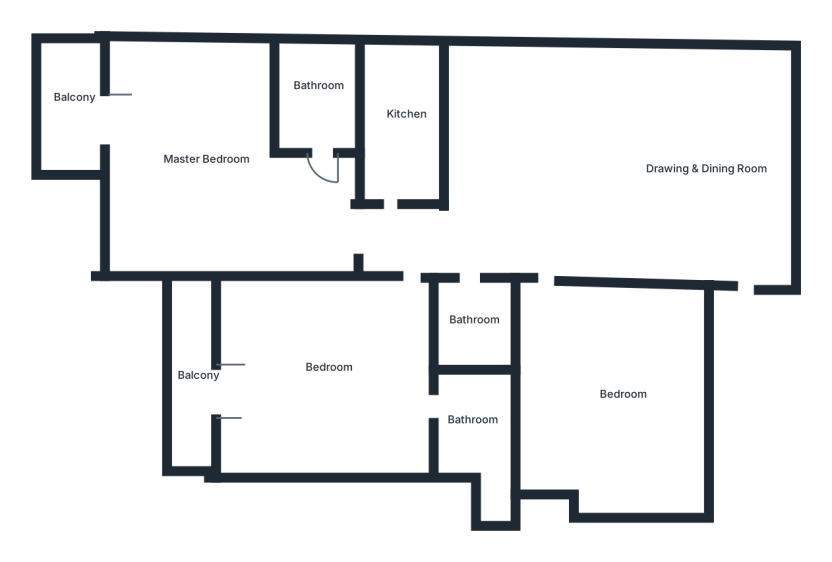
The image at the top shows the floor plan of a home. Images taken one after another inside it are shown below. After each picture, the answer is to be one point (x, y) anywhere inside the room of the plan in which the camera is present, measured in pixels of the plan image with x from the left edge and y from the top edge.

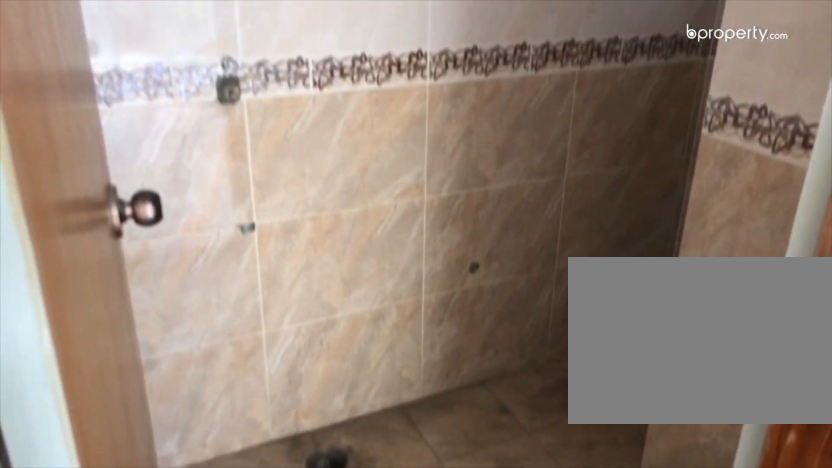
(470, 412)
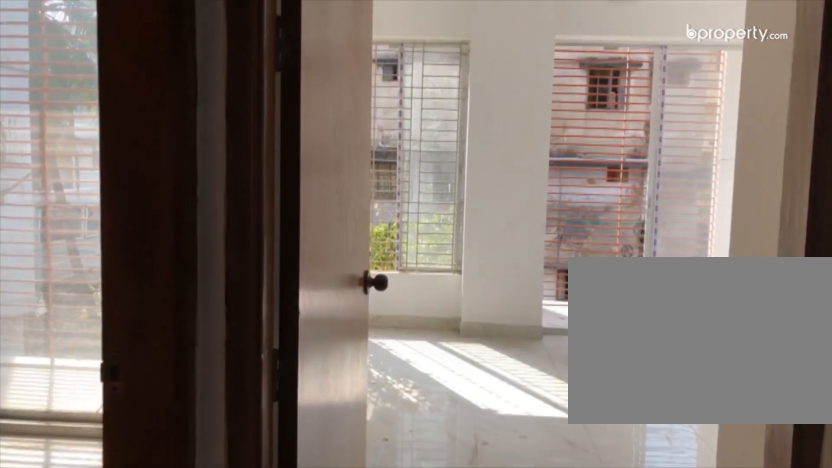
(373, 226)
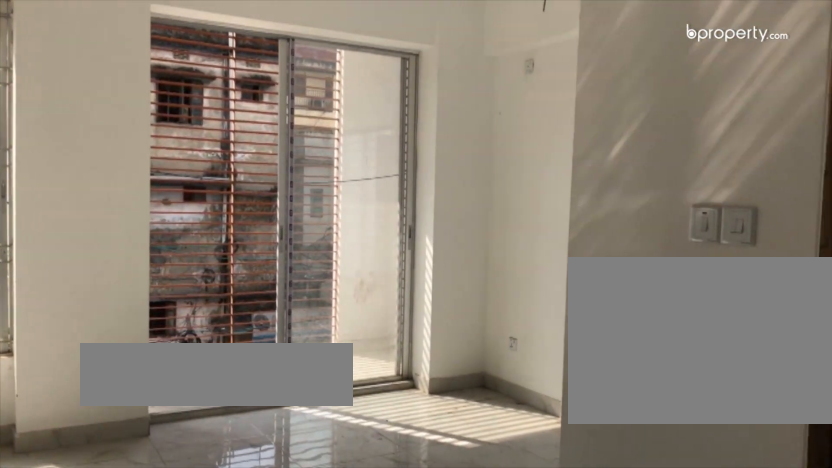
(217, 177)
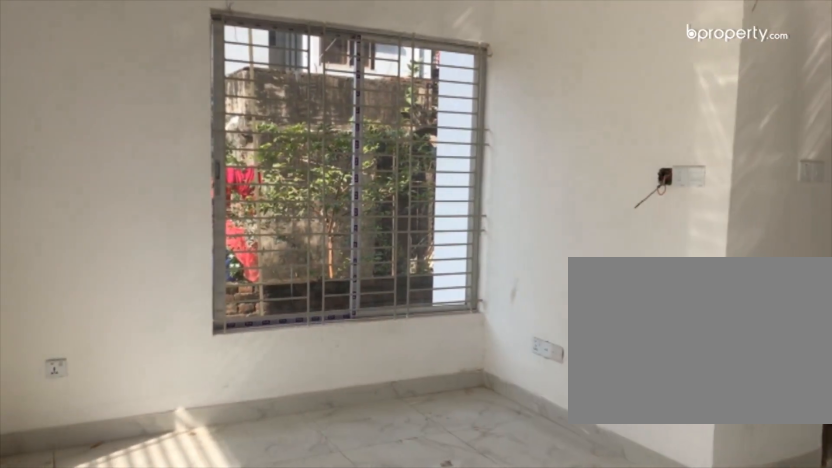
(225, 182)
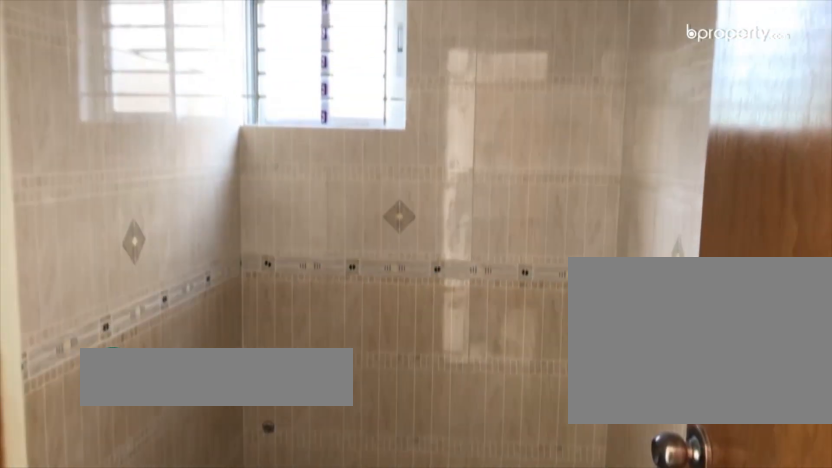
(316, 112)
